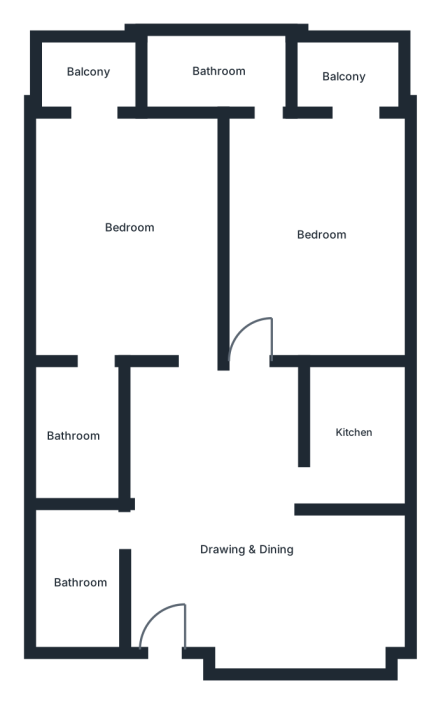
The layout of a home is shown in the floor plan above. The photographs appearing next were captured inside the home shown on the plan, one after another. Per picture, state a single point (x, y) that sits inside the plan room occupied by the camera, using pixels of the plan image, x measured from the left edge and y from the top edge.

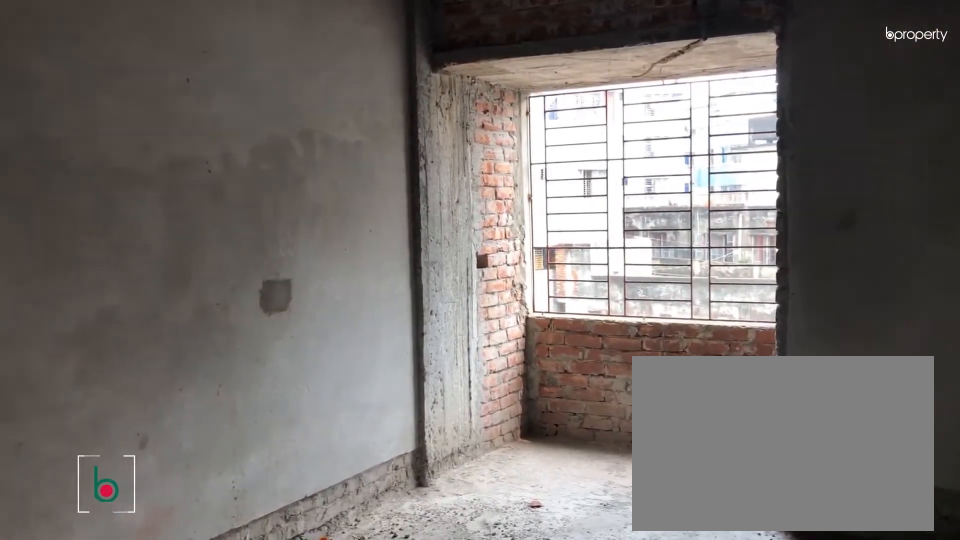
(132, 228)
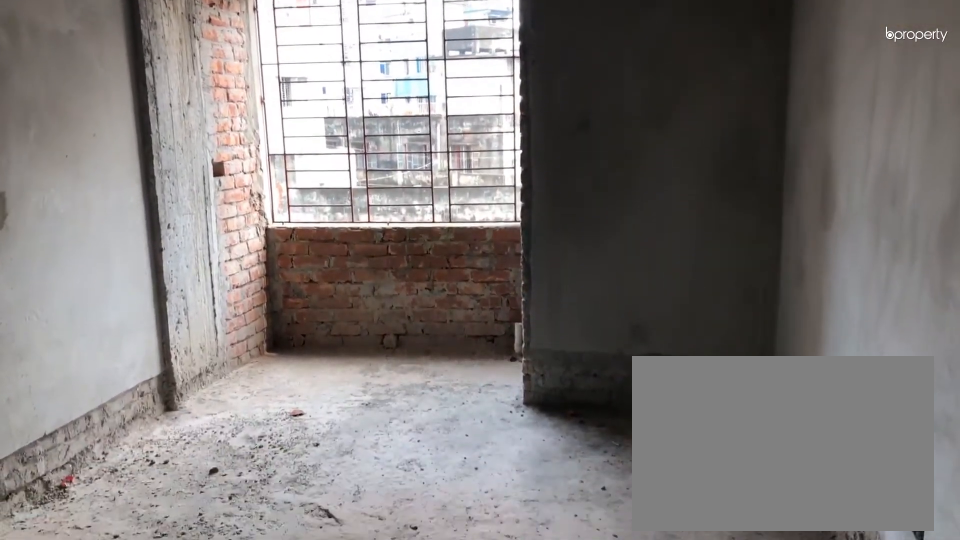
(132, 228)
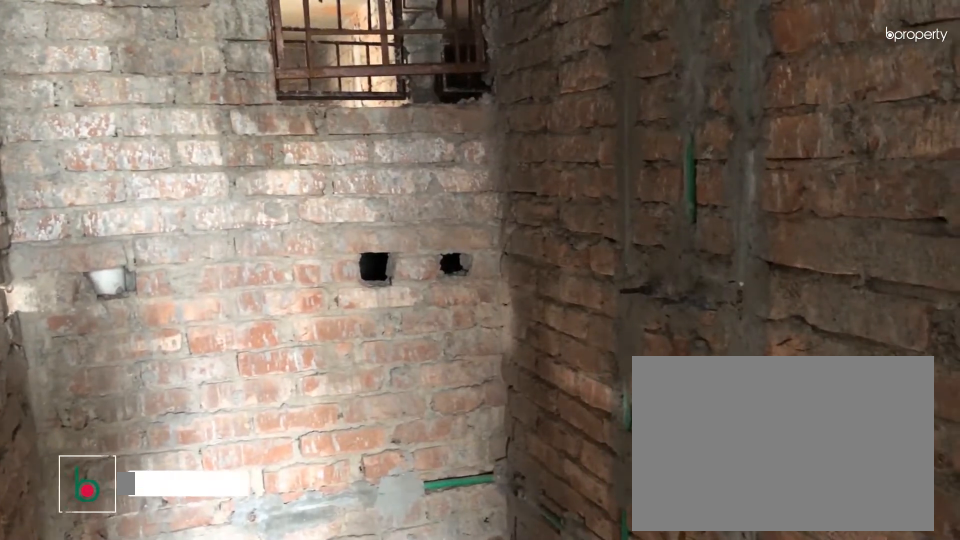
(73, 435)
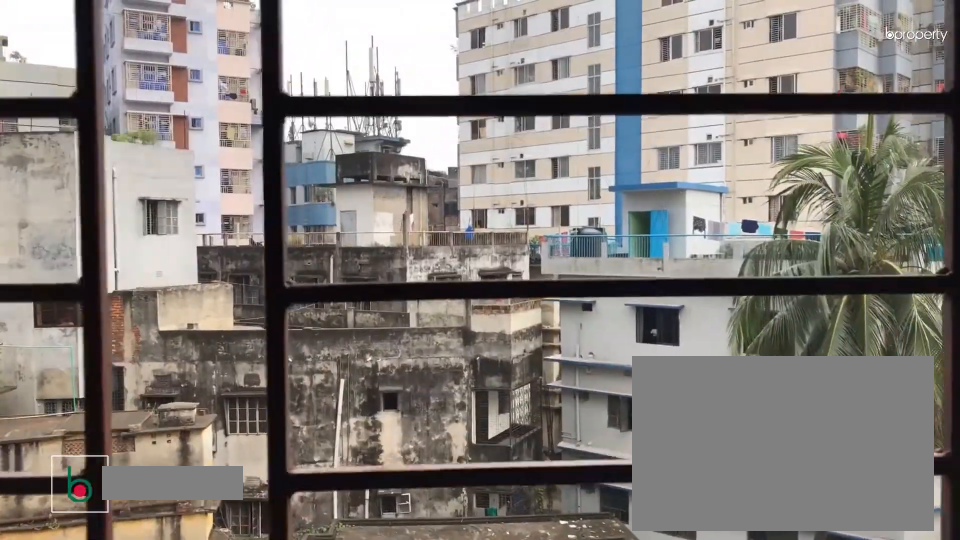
(83, 75)
